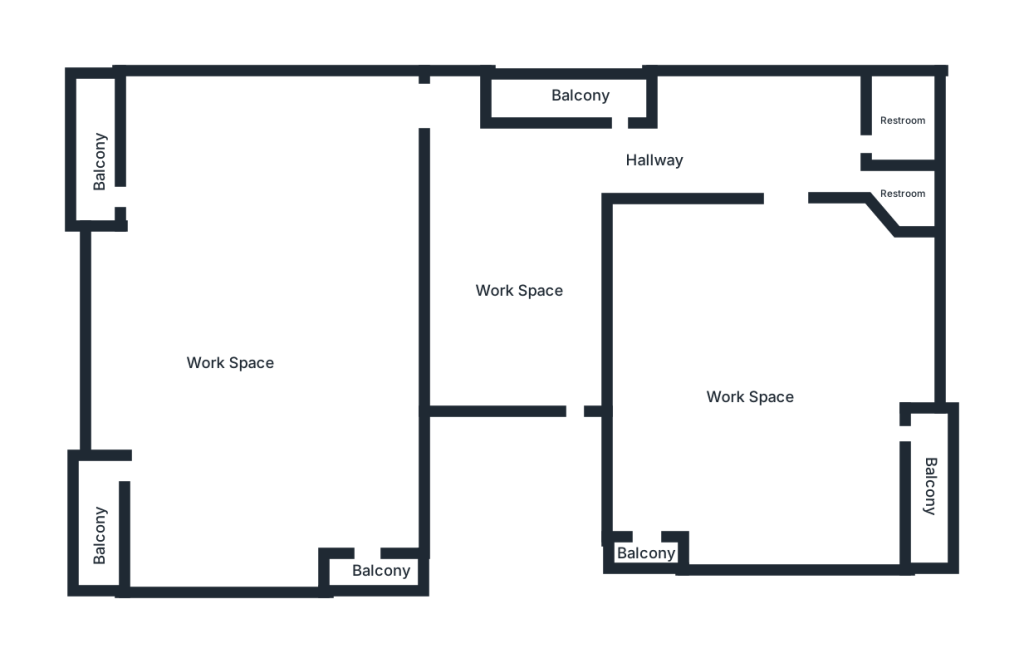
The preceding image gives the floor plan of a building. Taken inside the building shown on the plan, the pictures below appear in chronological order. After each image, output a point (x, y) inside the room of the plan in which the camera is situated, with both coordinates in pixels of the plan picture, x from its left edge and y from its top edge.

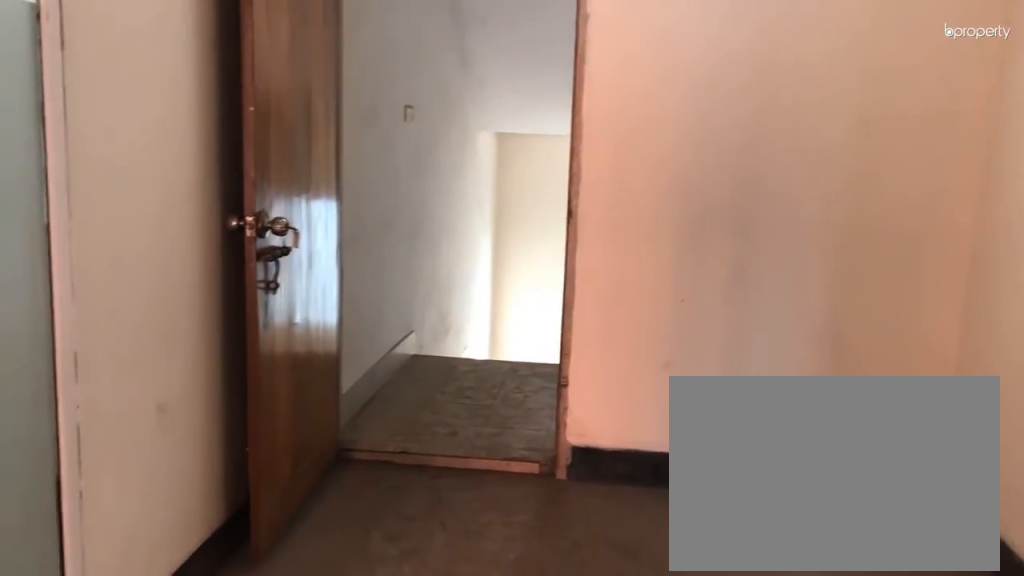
(518, 290)
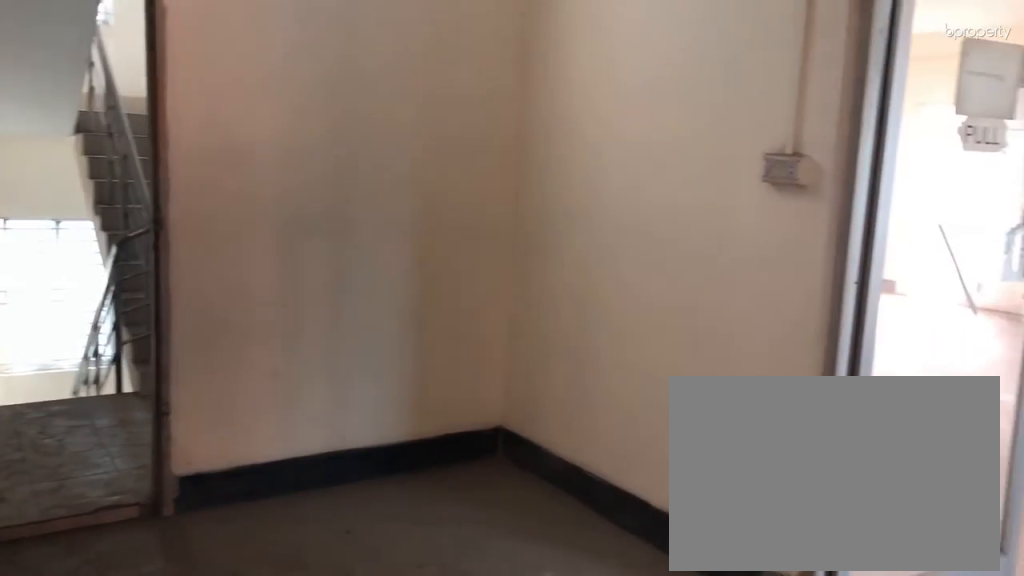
(518, 290)
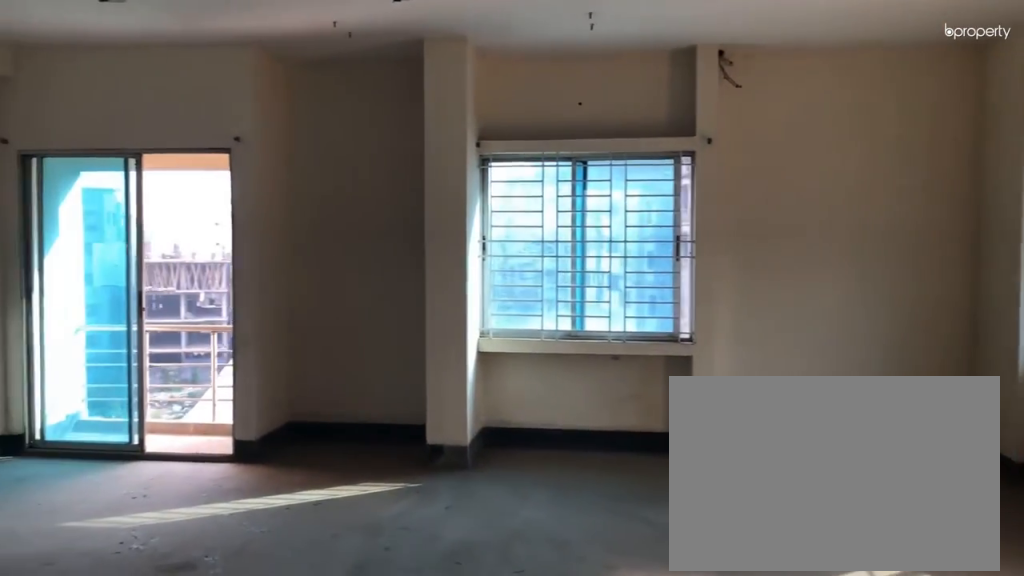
(230, 366)
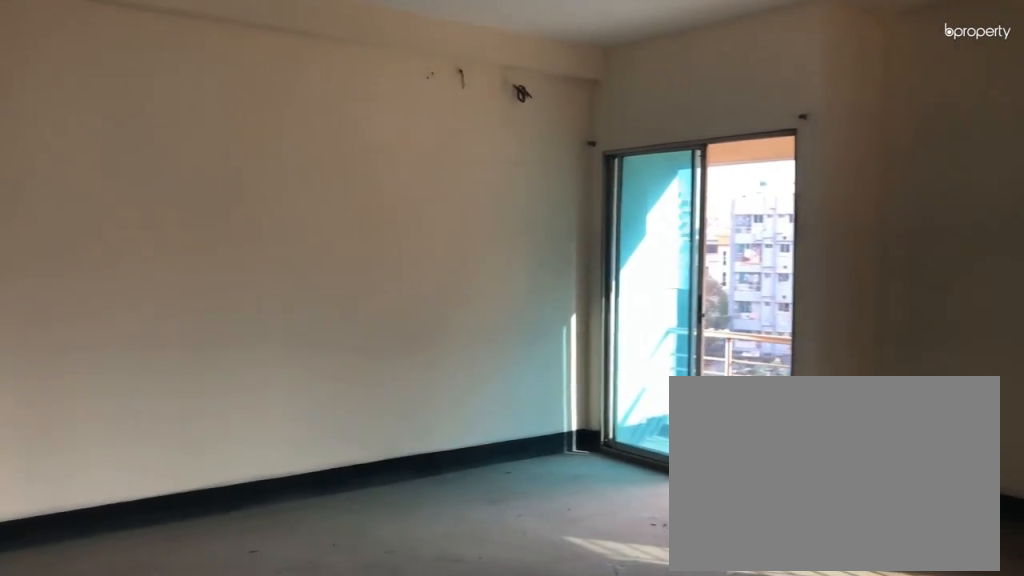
(230, 366)
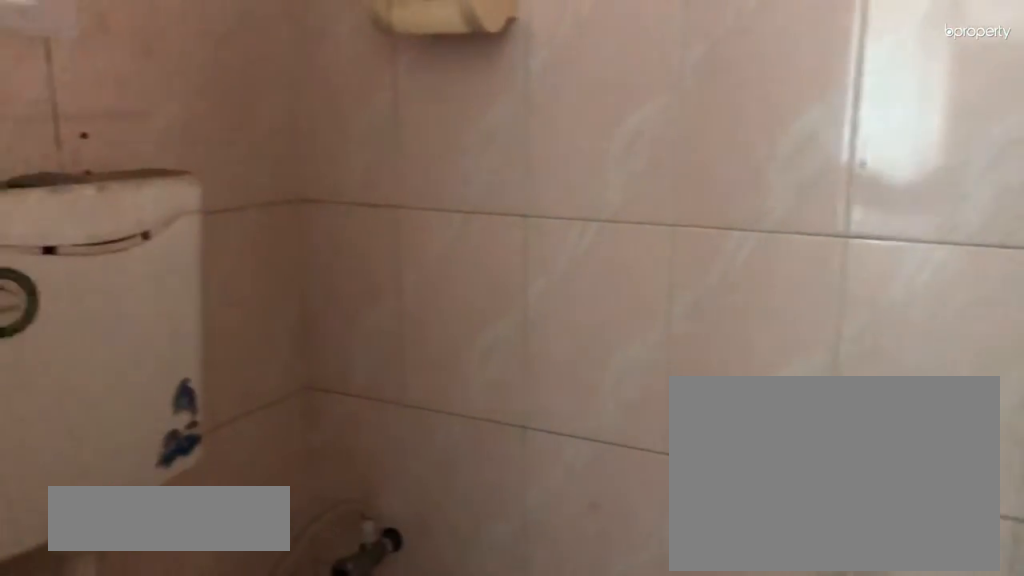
(905, 134)
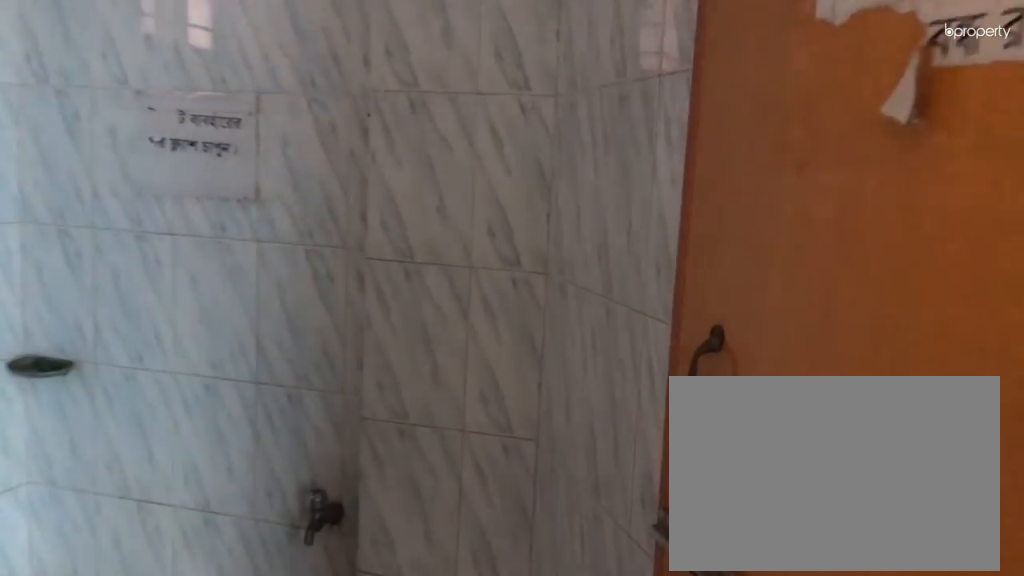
(907, 198)
